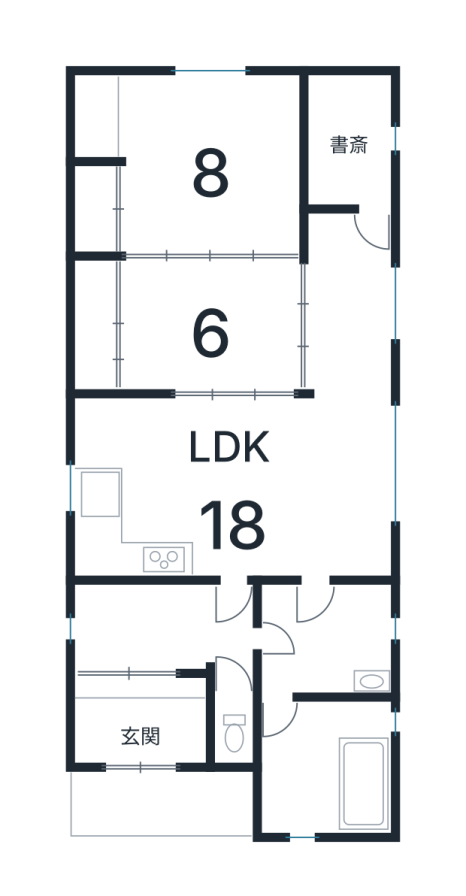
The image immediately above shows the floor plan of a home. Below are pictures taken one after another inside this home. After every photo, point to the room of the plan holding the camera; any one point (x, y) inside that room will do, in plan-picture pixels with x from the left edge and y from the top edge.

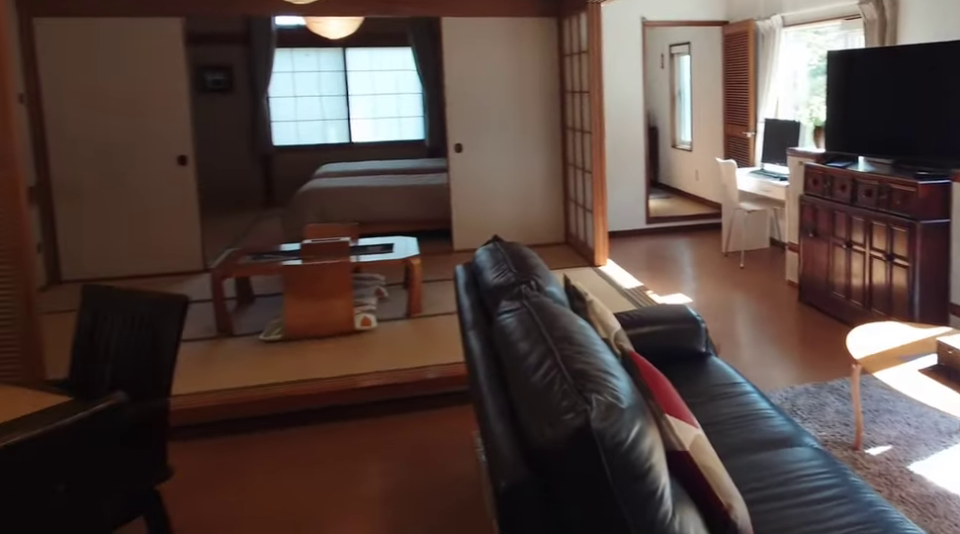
(267, 485)
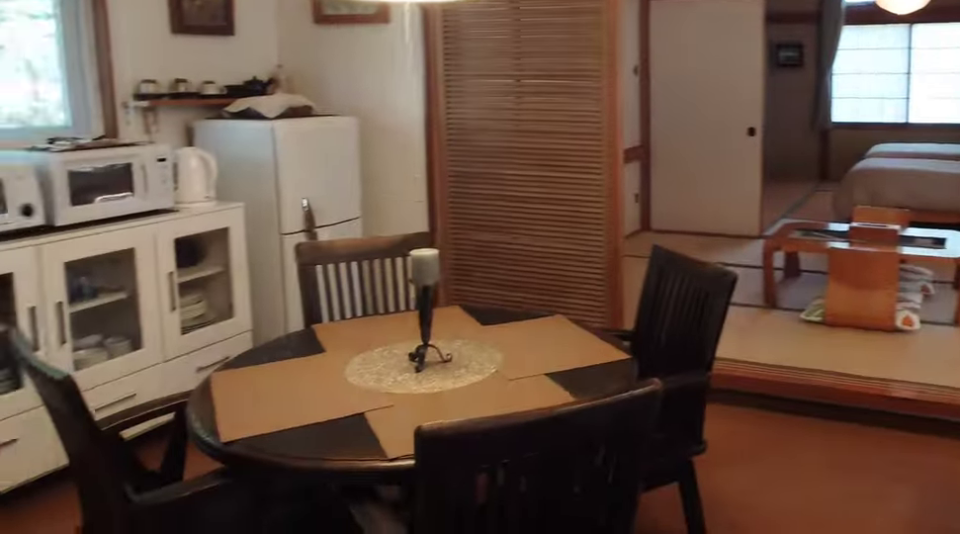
(267, 485)
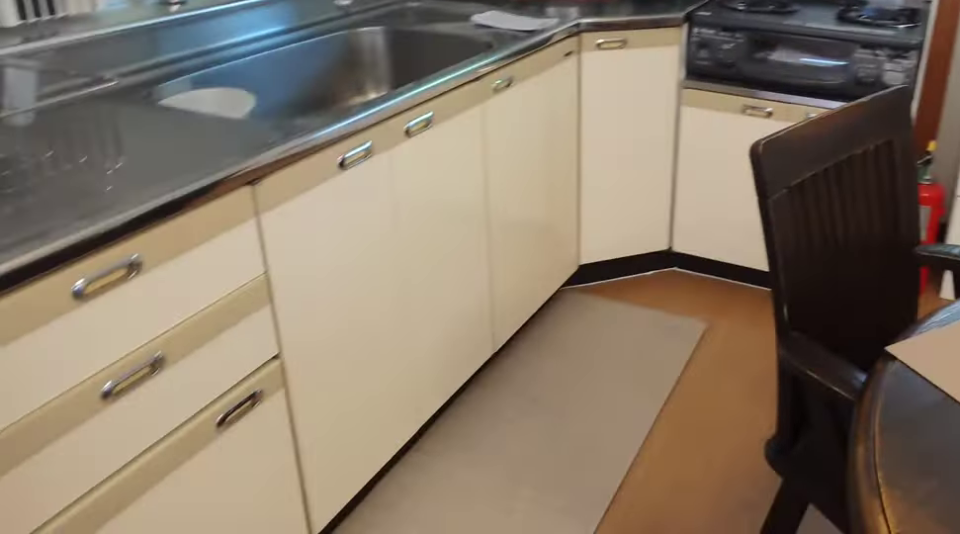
(137, 501)
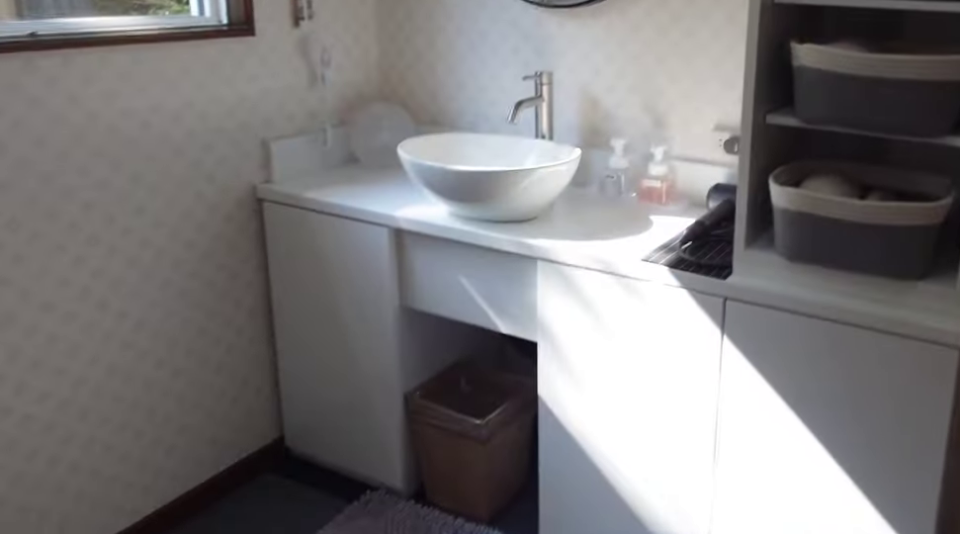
(333, 643)
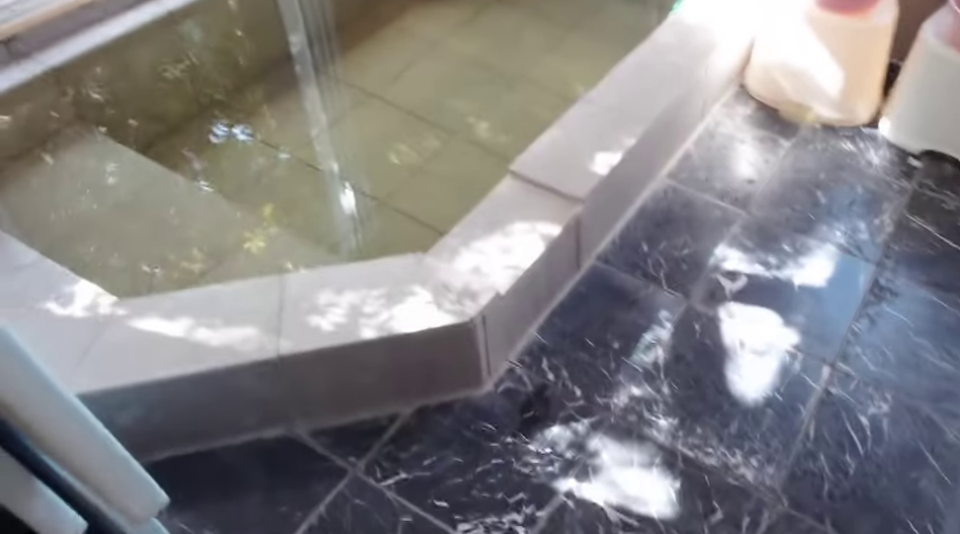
(332, 759)
